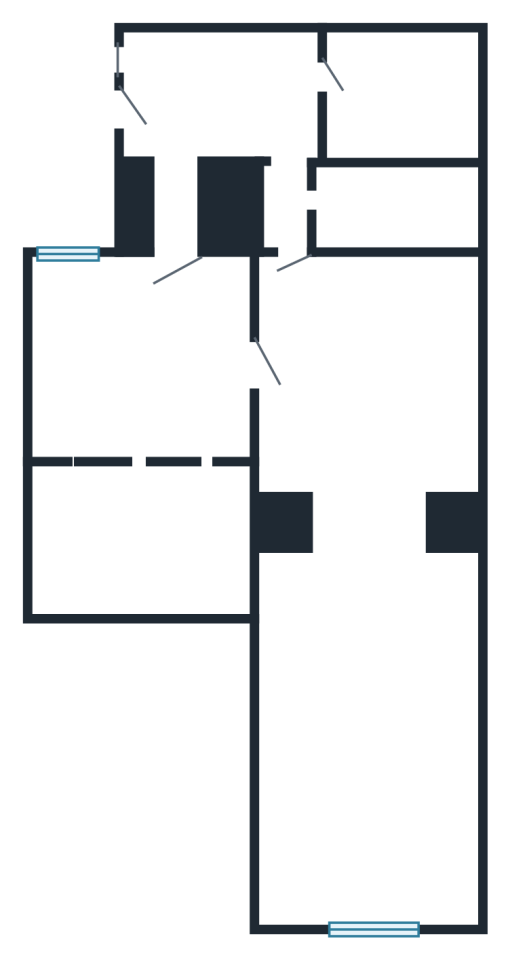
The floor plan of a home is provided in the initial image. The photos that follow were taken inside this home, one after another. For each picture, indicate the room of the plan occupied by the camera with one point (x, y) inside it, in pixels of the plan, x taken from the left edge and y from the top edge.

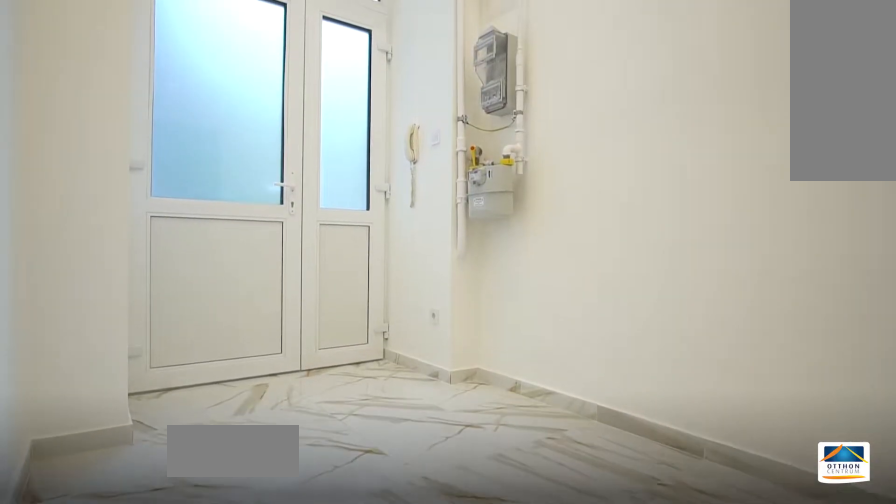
(234, 103)
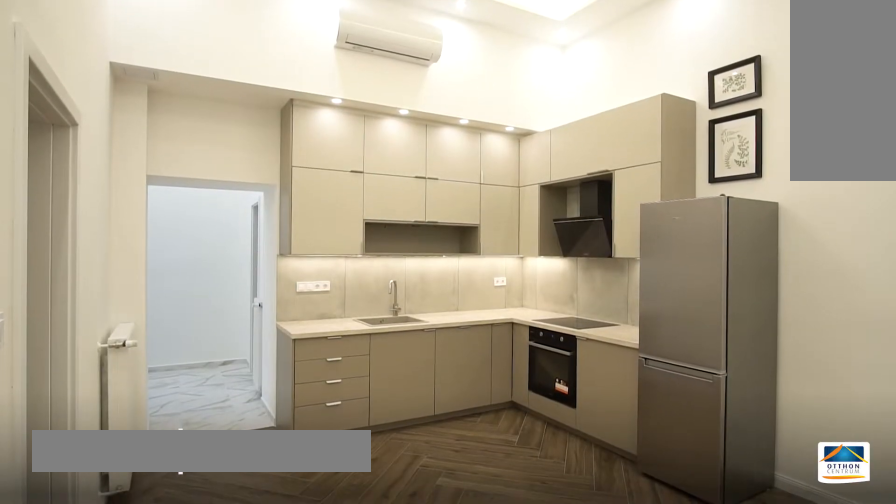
(372, 388)
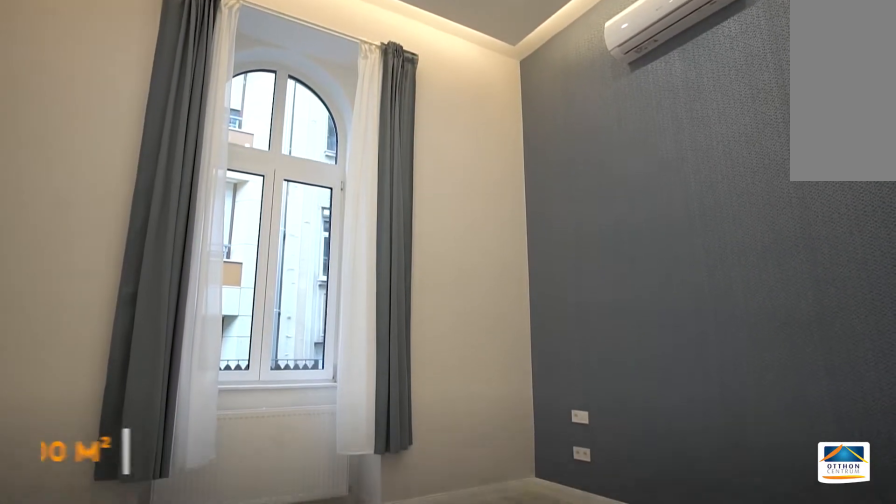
(373, 819)
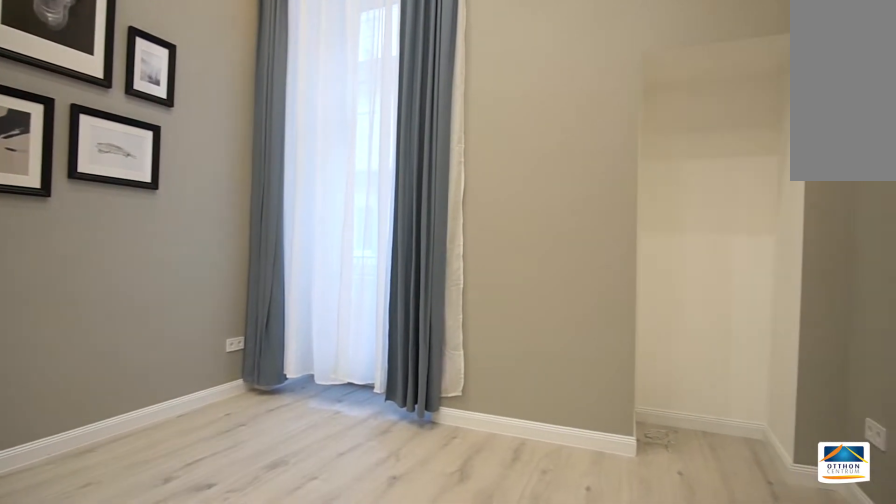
(150, 393)
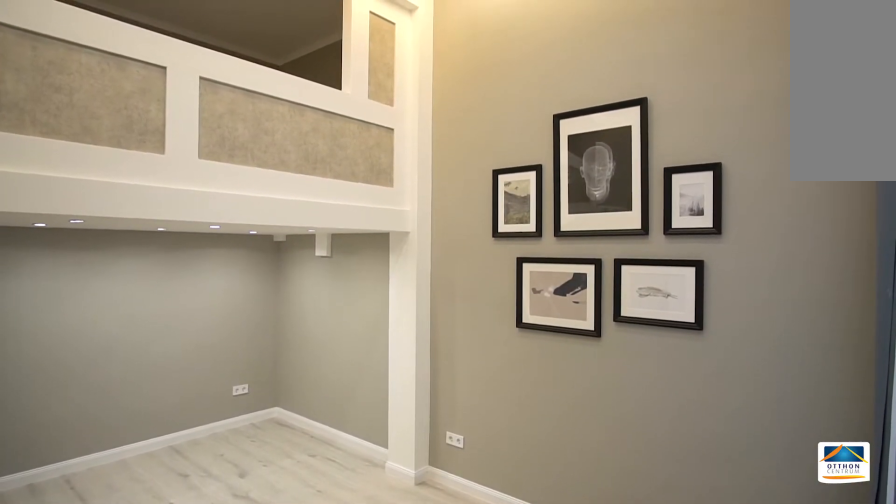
(150, 393)
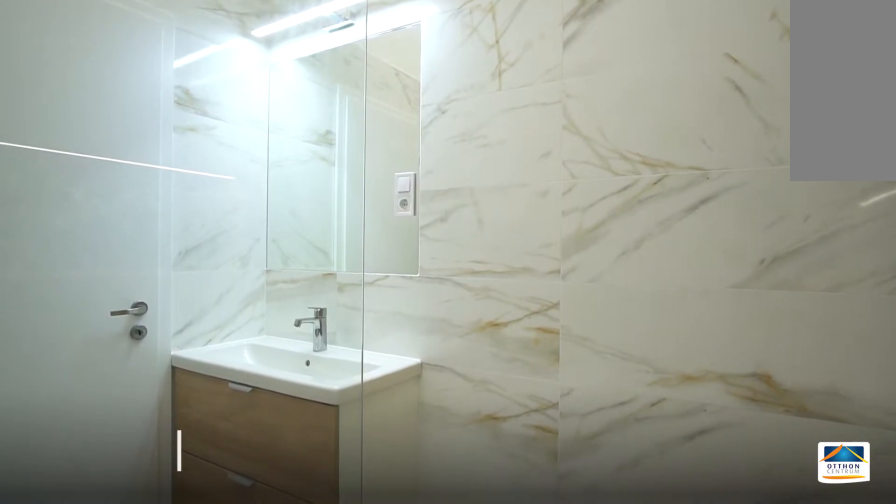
(403, 100)
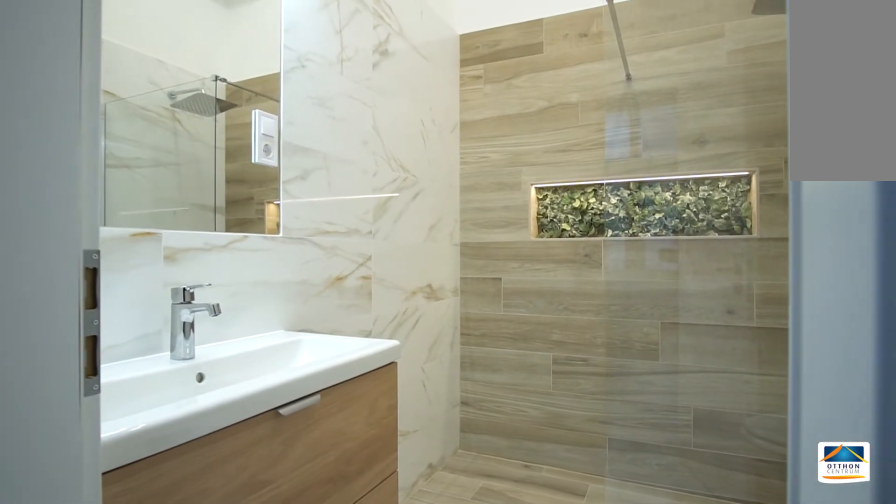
(403, 100)
